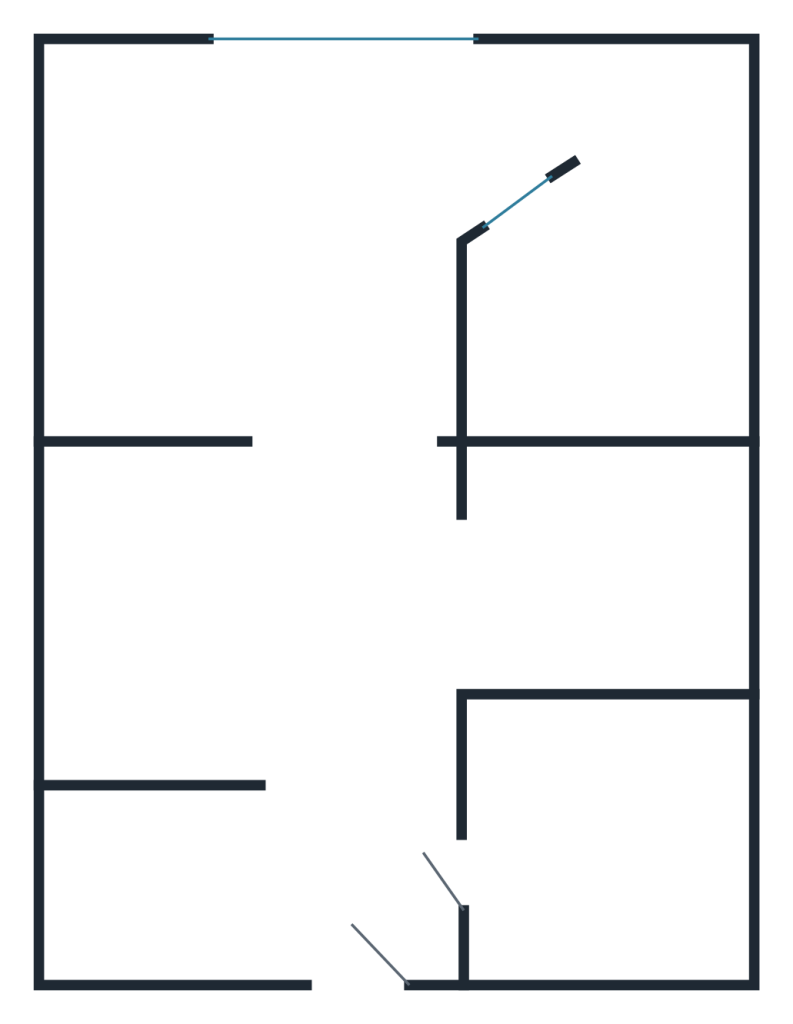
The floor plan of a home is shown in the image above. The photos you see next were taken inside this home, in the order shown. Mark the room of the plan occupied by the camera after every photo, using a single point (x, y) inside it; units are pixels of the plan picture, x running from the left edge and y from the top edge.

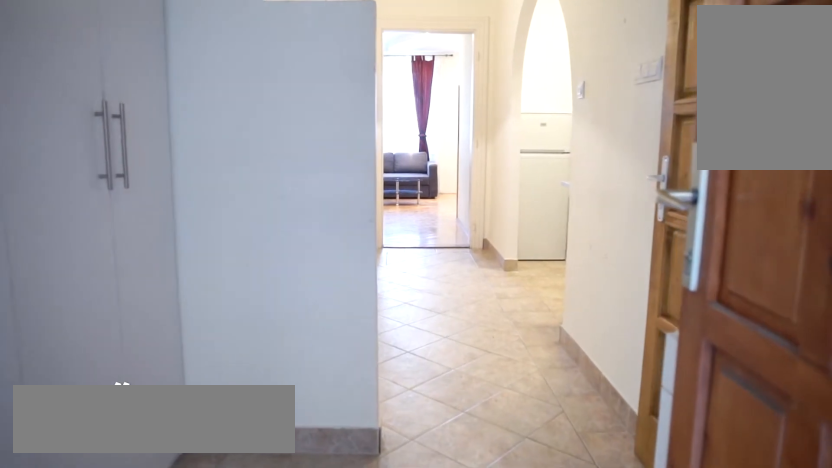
(308, 872)
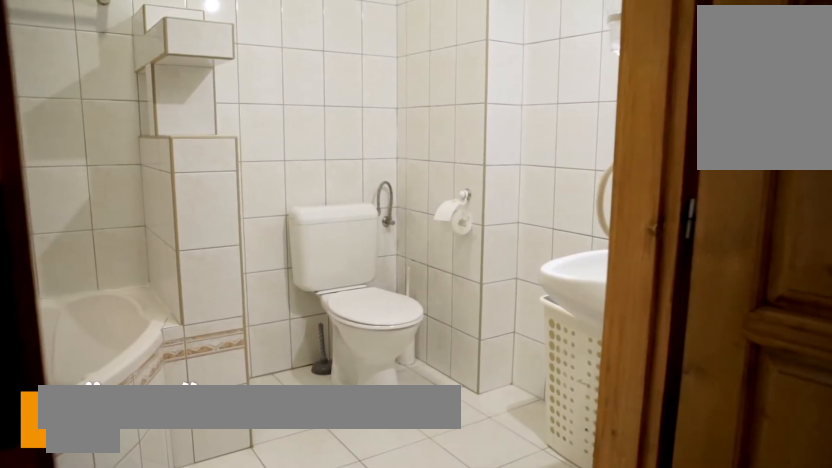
(577, 838)
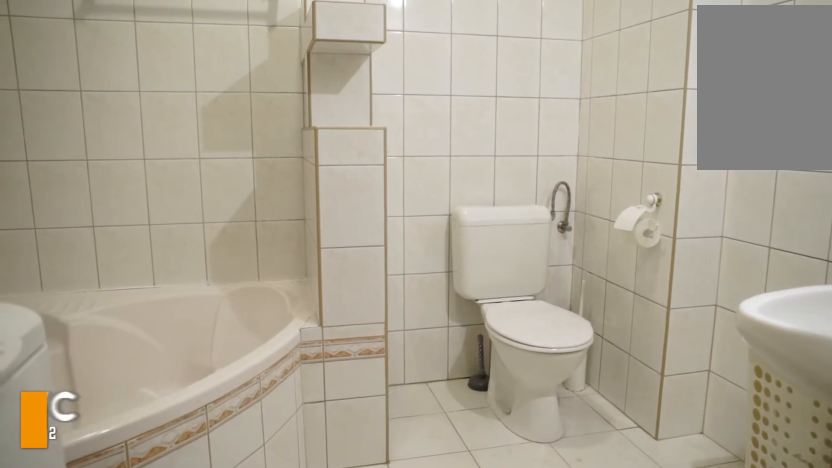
(577, 838)
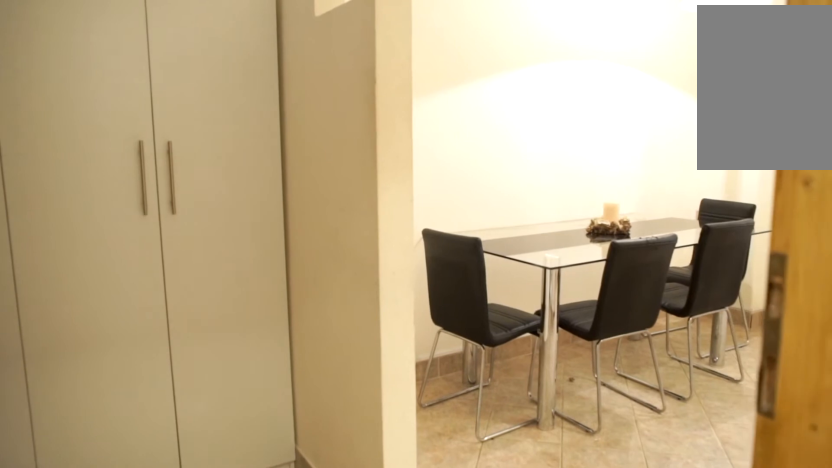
(279, 640)
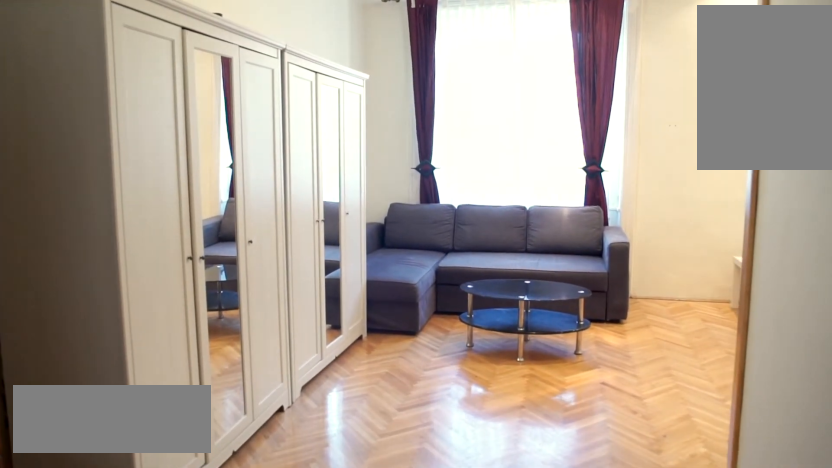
(309, 262)
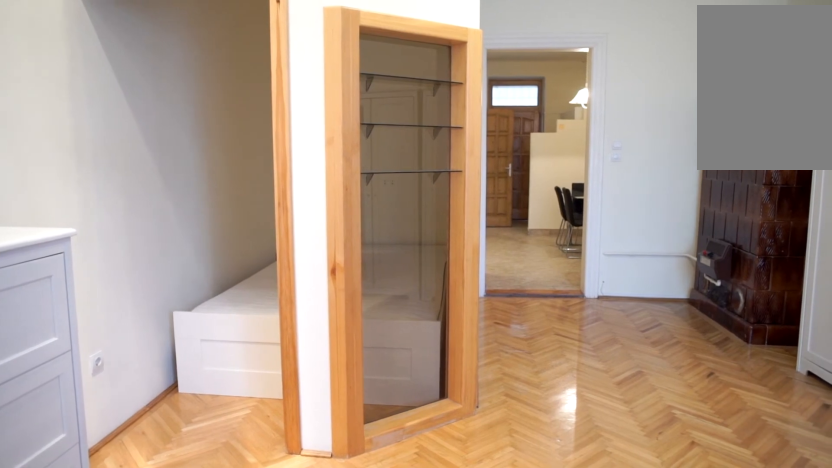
(308, 262)
